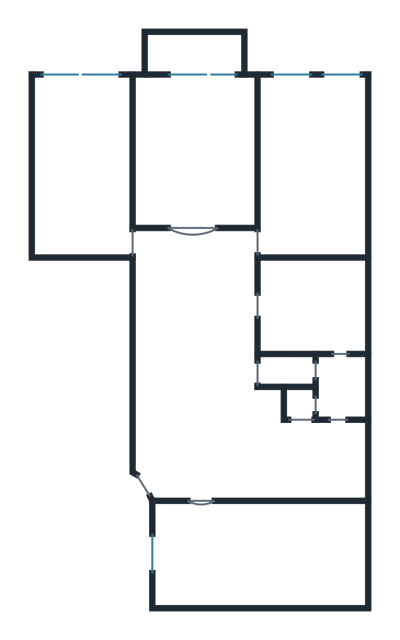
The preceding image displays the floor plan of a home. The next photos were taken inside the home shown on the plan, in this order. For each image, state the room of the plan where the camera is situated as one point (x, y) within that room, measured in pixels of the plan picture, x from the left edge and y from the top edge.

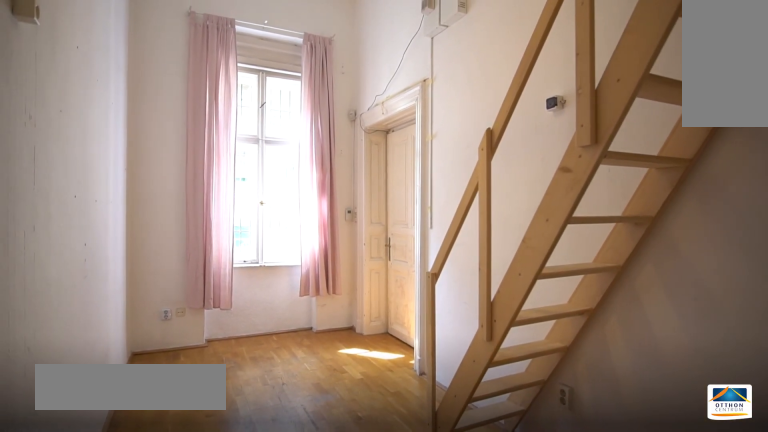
(248, 558)
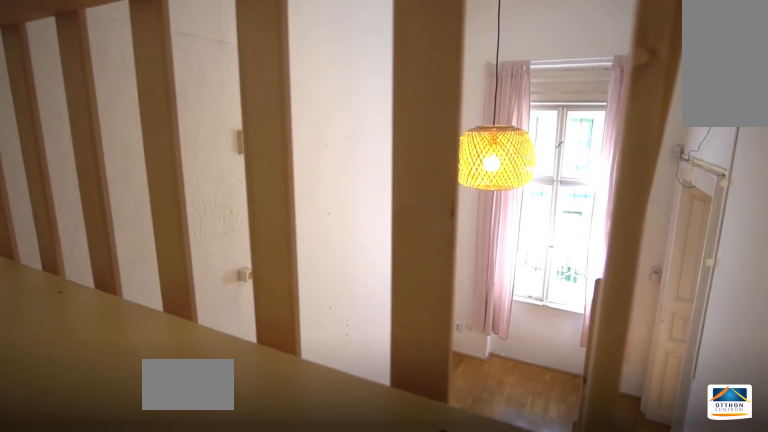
(338, 550)
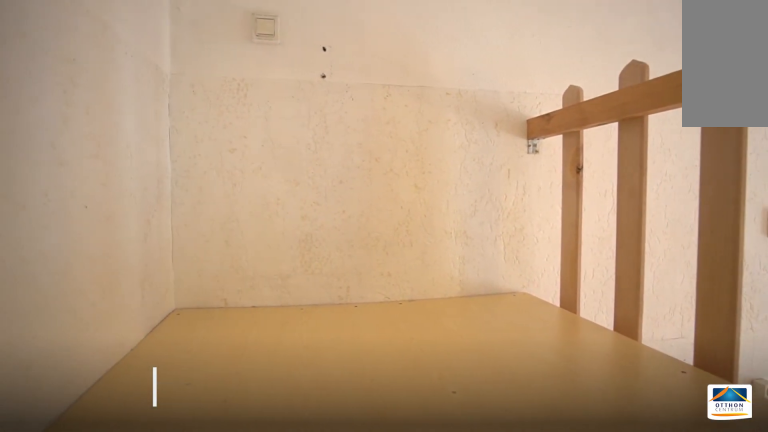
(337, 550)
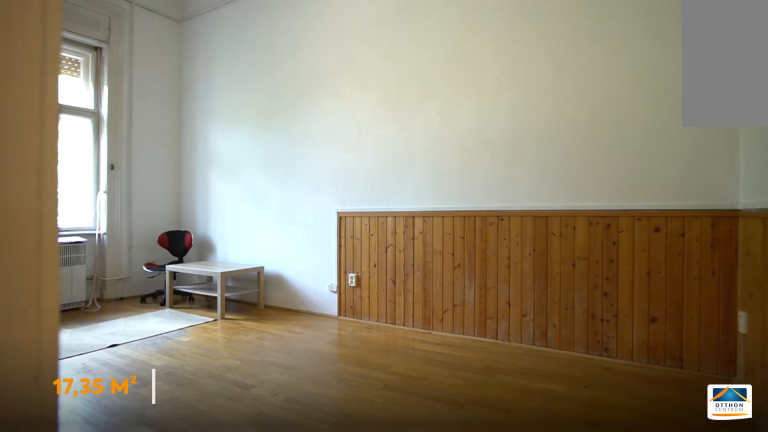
(322, 172)
